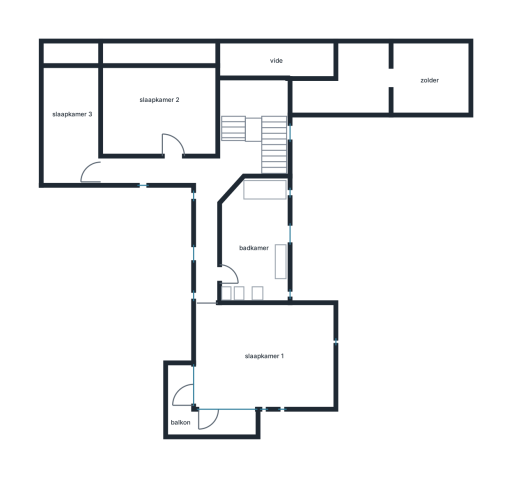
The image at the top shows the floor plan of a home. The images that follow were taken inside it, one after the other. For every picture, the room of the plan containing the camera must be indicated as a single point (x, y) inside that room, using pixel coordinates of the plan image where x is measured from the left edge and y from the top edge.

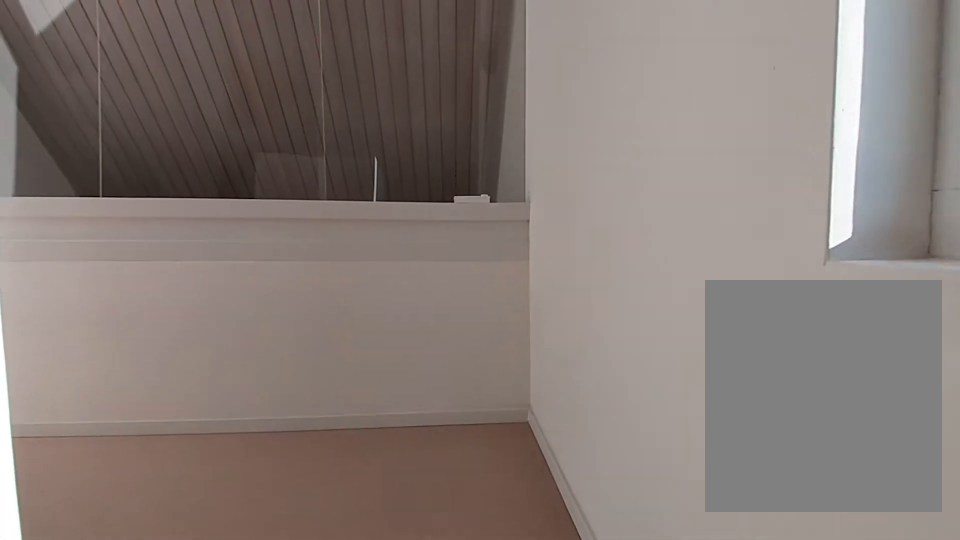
(213, 165)
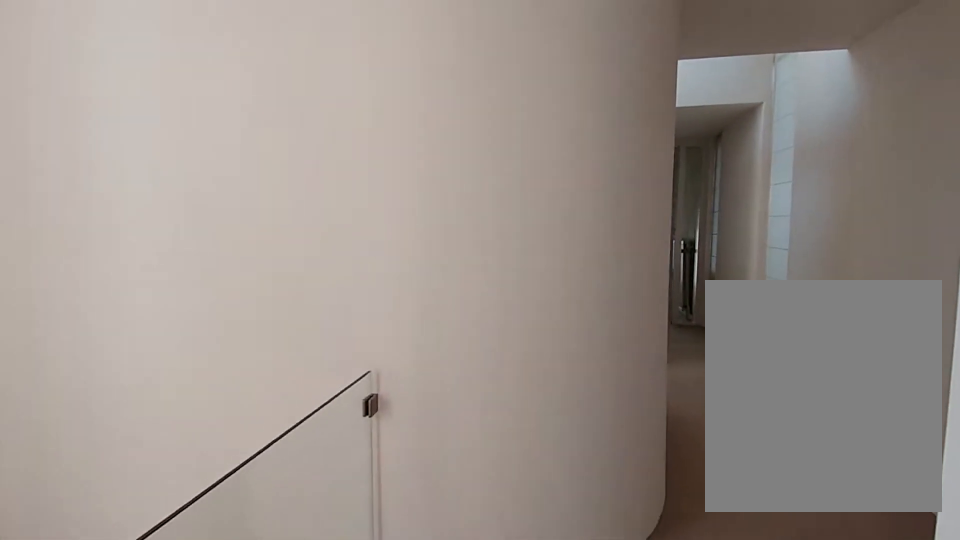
(213, 165)
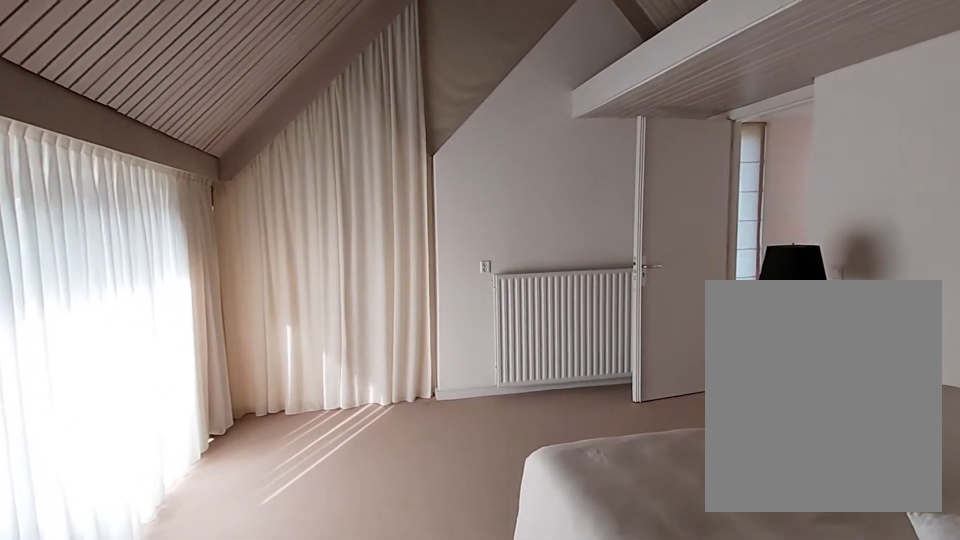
(264, 355)
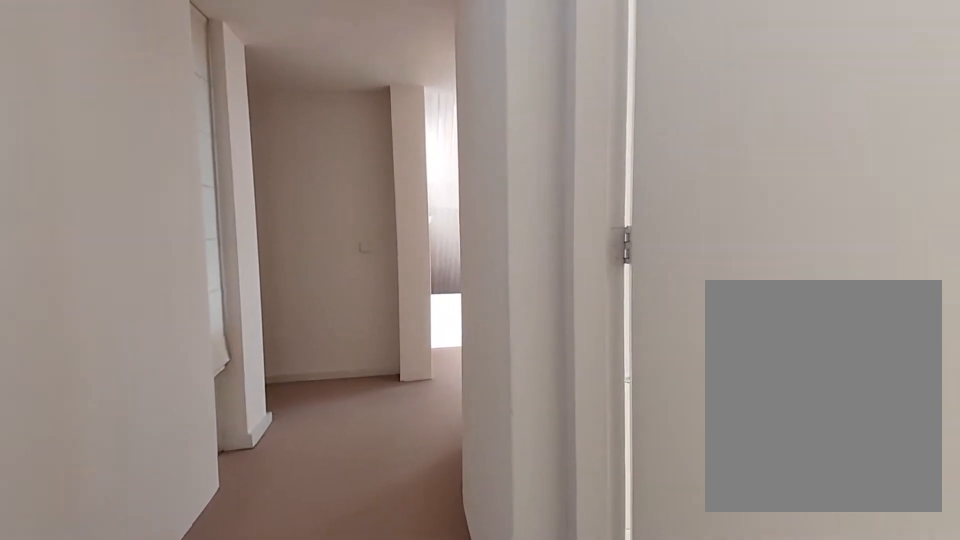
(213, 165)
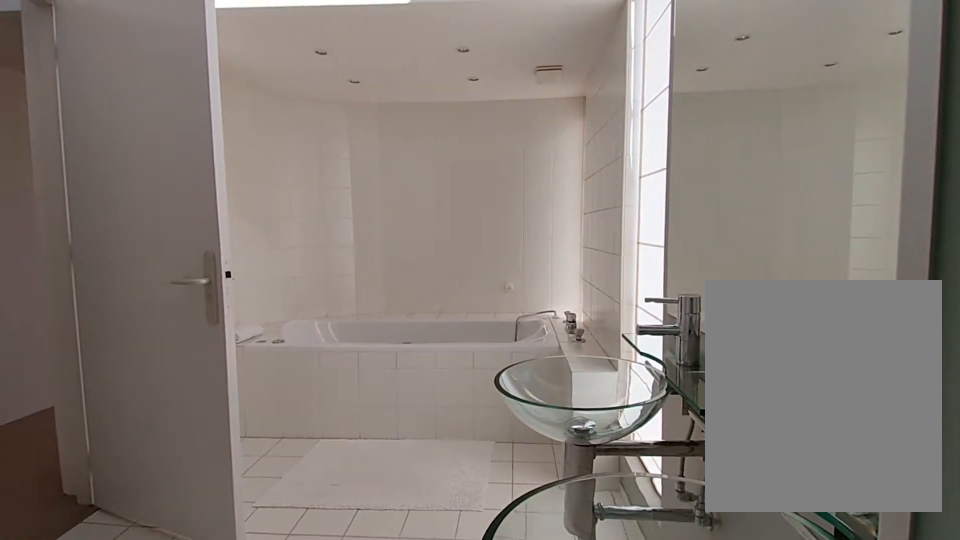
(254, 243)
